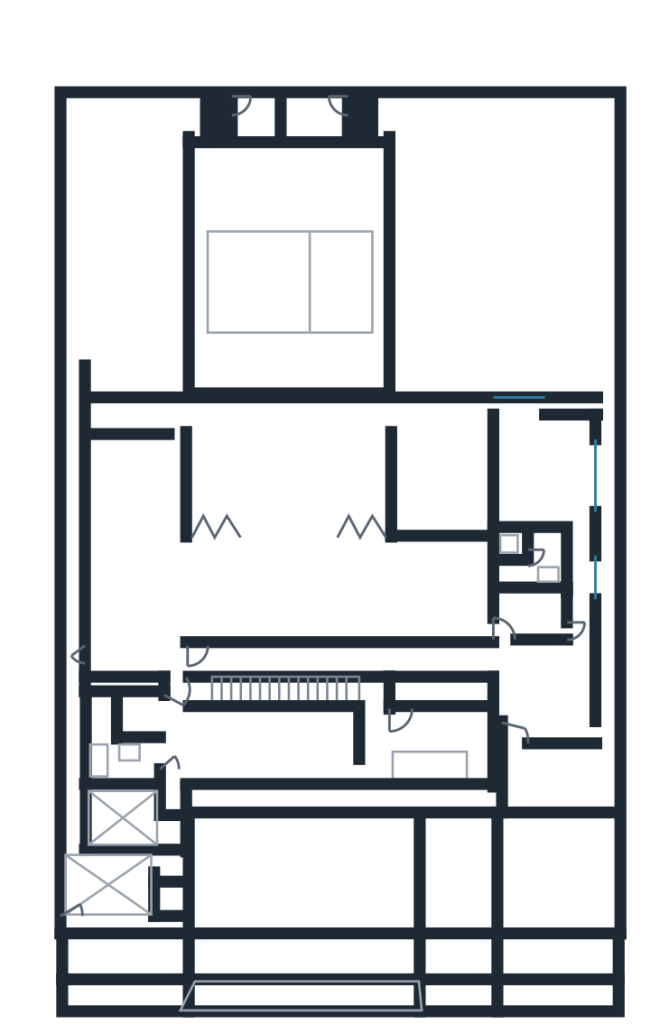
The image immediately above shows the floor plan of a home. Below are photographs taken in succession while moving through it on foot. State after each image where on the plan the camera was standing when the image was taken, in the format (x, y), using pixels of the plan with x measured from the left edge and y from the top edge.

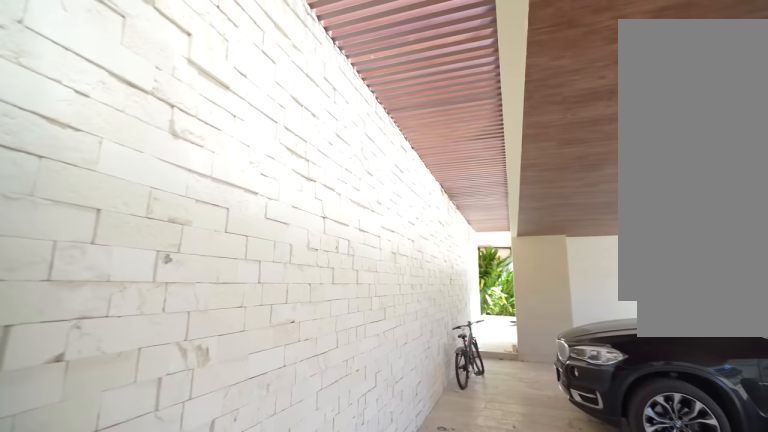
(191, 796)
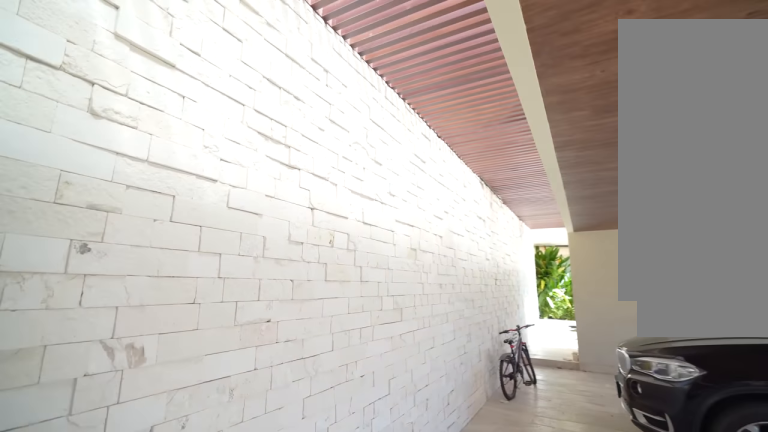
(220, 808)
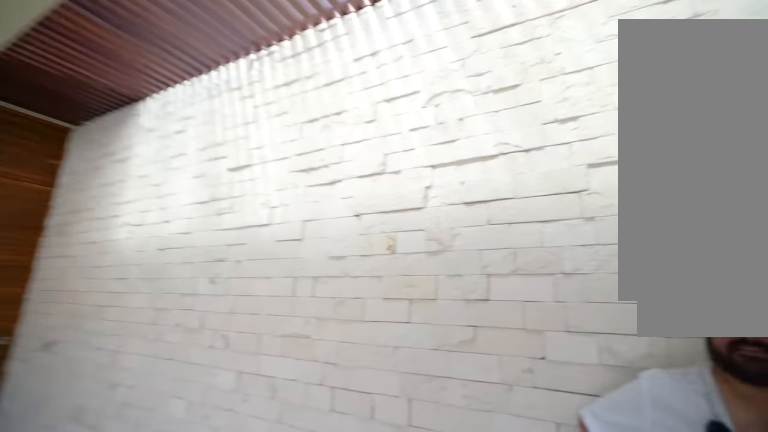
(313, 802)
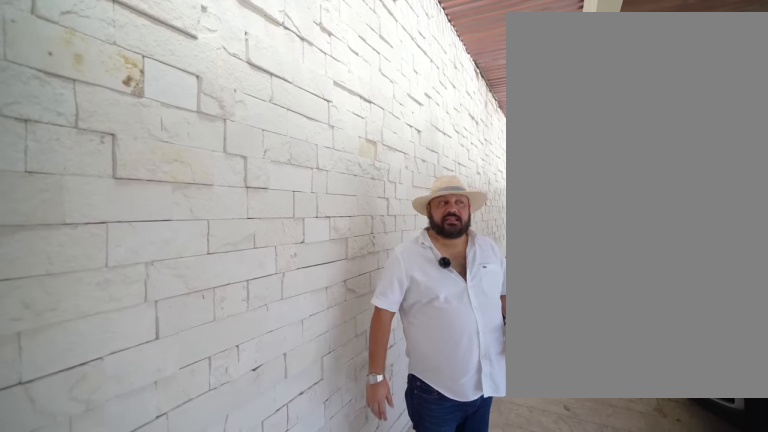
(251, 818)
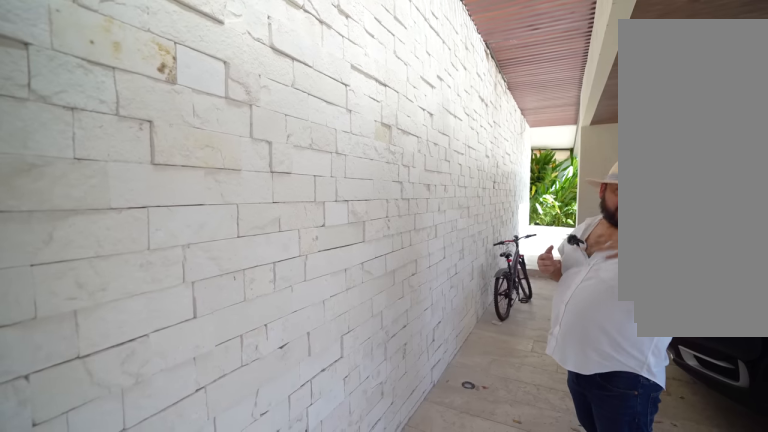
(250, 815)
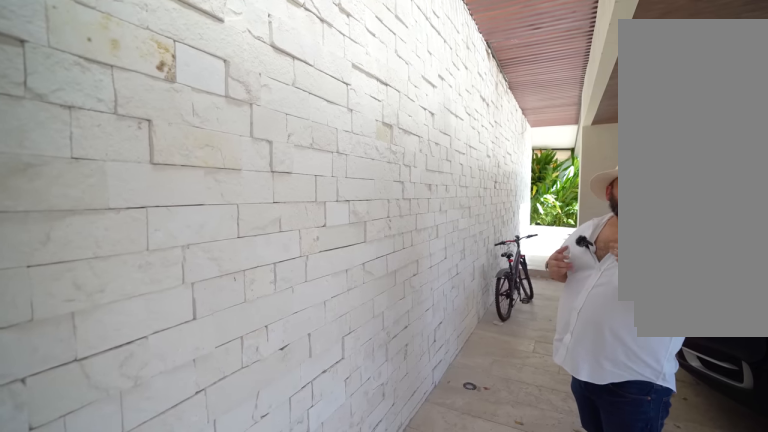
(251, 813)
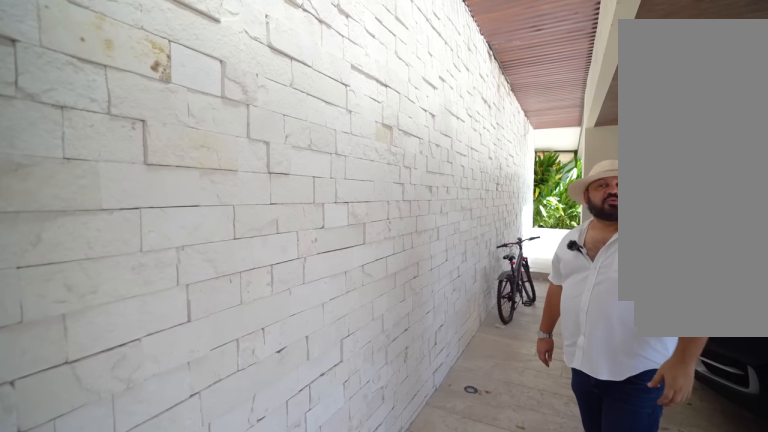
(250, 815)
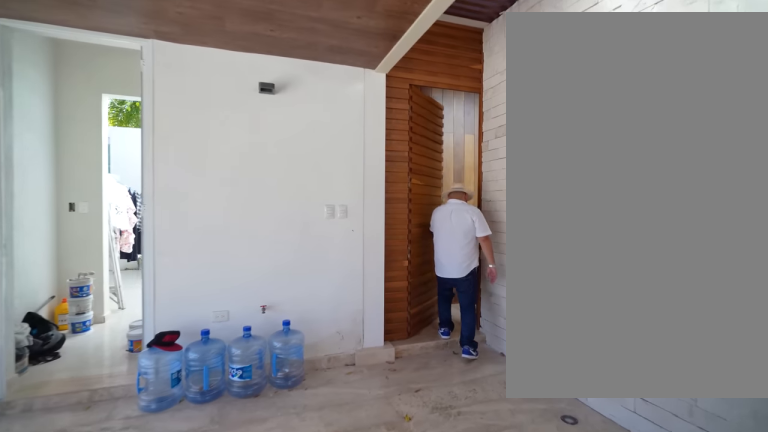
(267, 861)
